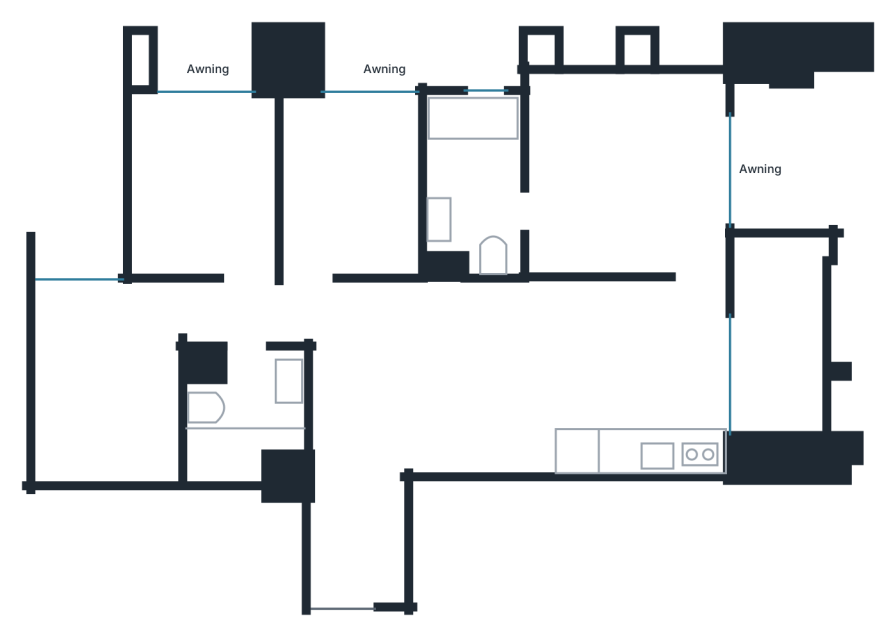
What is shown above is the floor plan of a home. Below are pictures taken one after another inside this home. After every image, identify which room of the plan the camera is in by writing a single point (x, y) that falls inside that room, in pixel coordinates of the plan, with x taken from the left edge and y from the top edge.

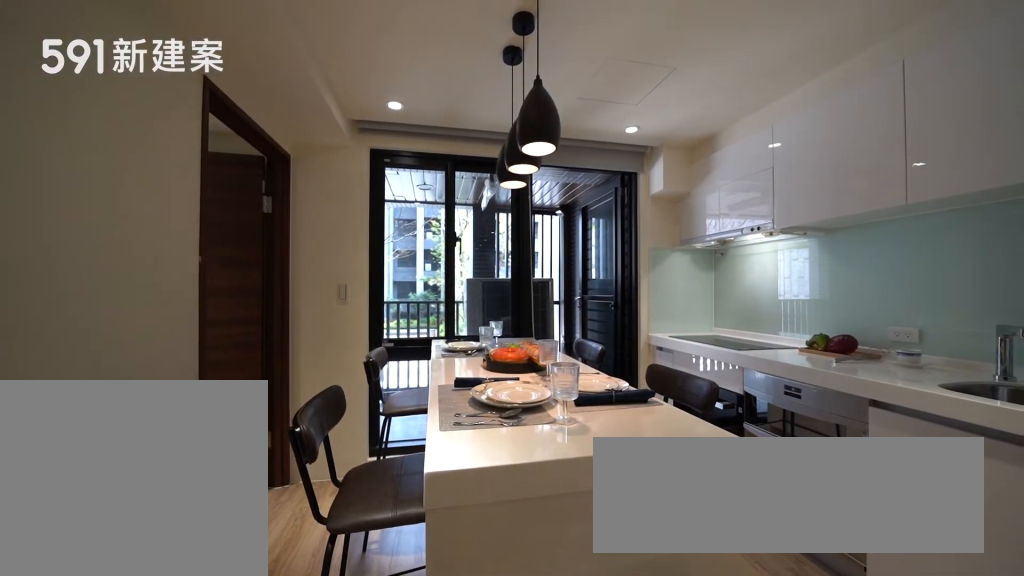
(636, 338)
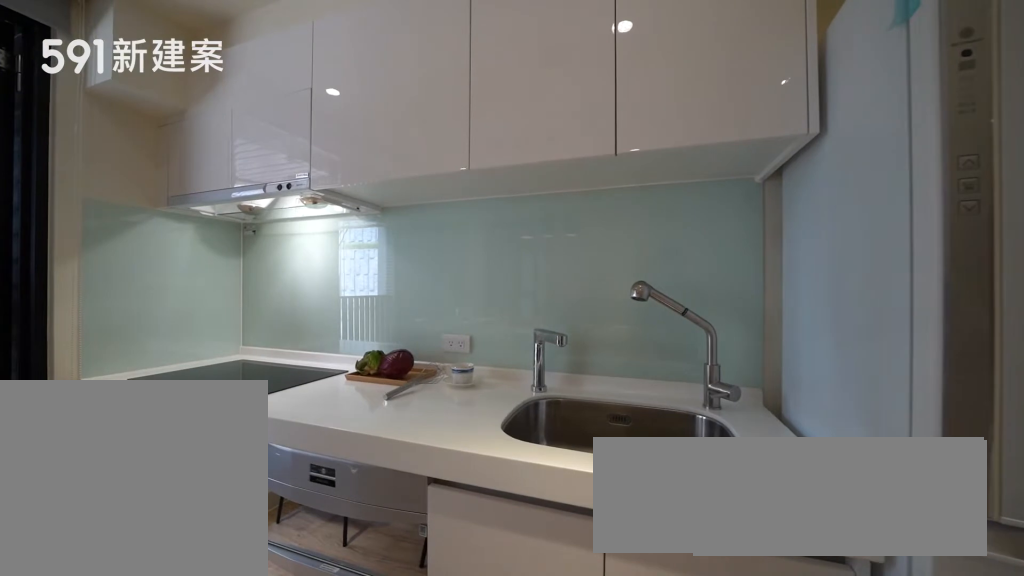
(647, 428)
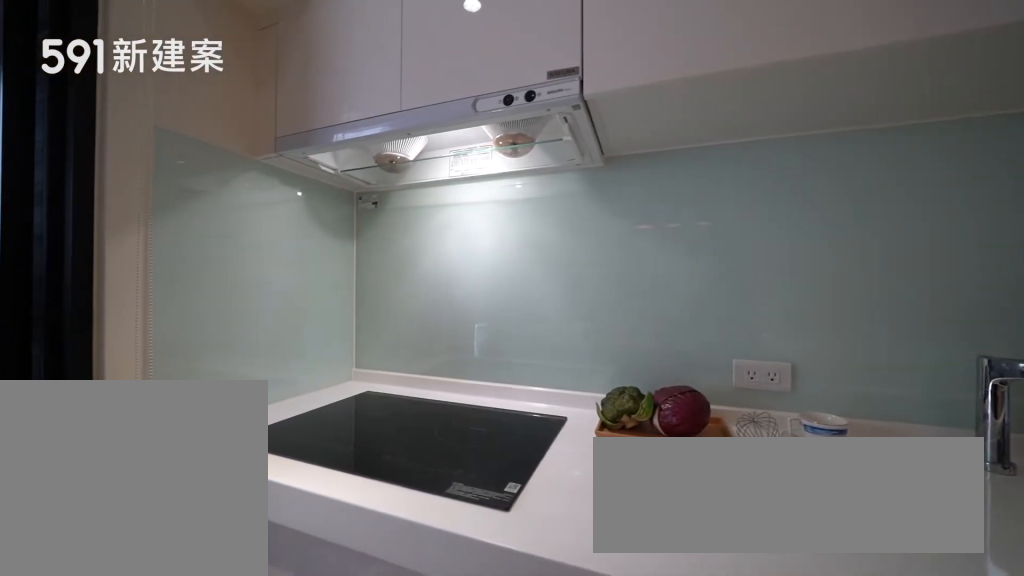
(647, 428)
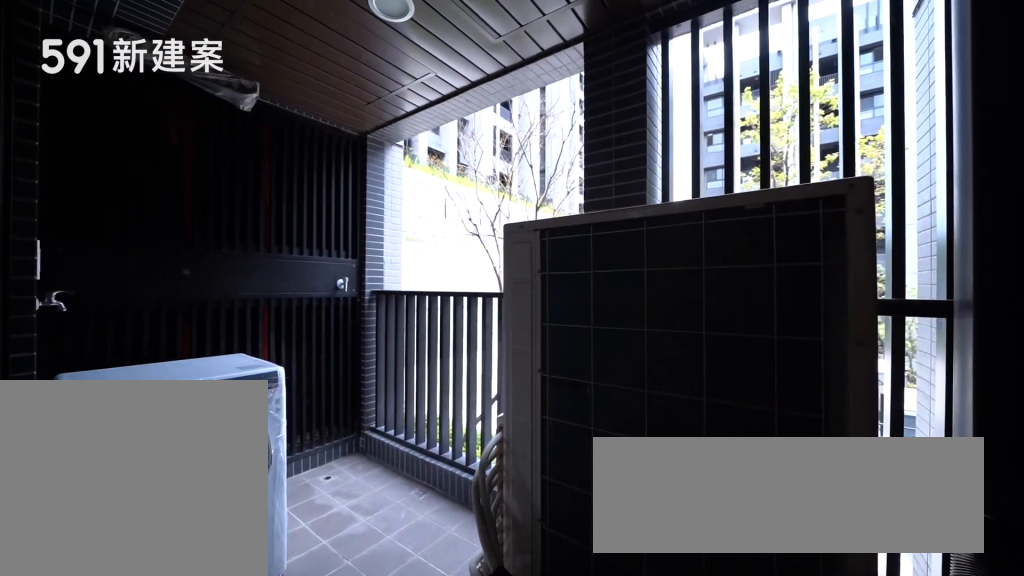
(780, 327)
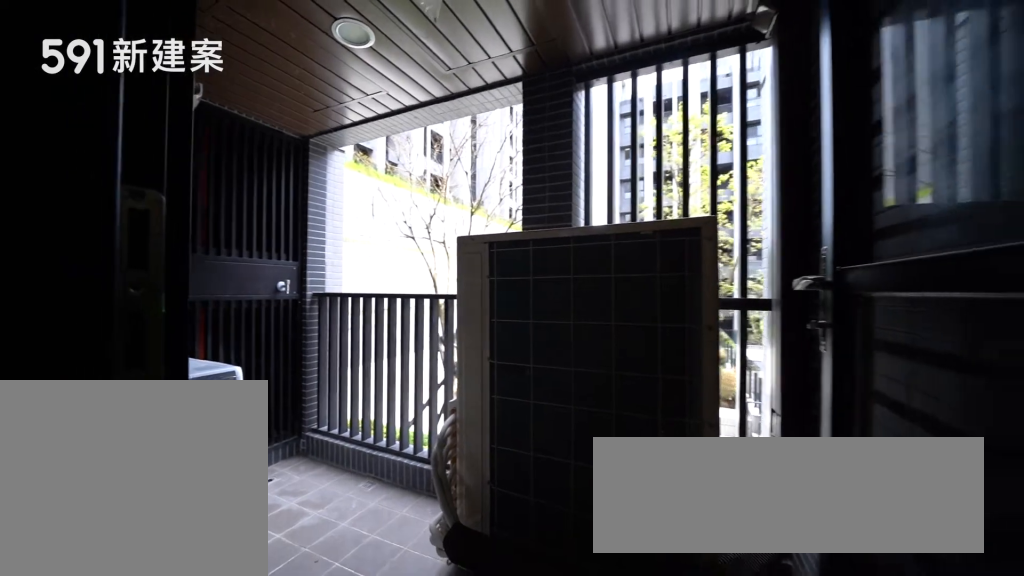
(780, 327)
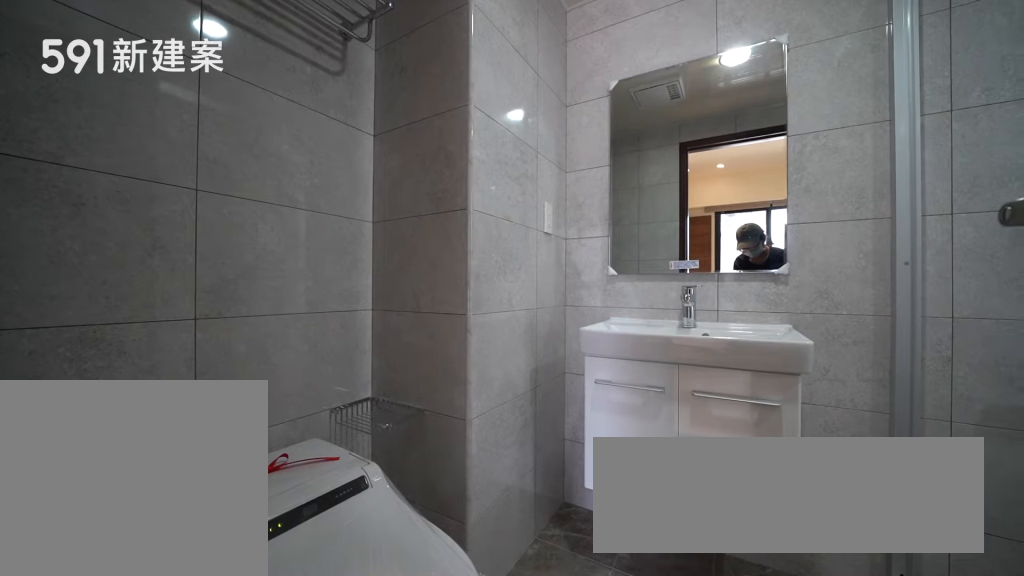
(473, 184)
